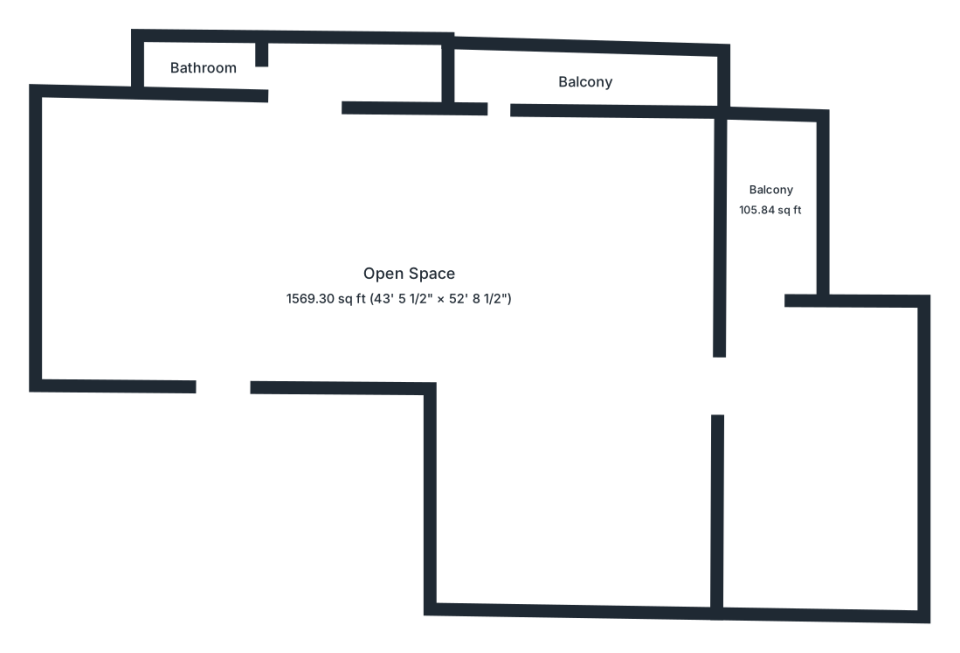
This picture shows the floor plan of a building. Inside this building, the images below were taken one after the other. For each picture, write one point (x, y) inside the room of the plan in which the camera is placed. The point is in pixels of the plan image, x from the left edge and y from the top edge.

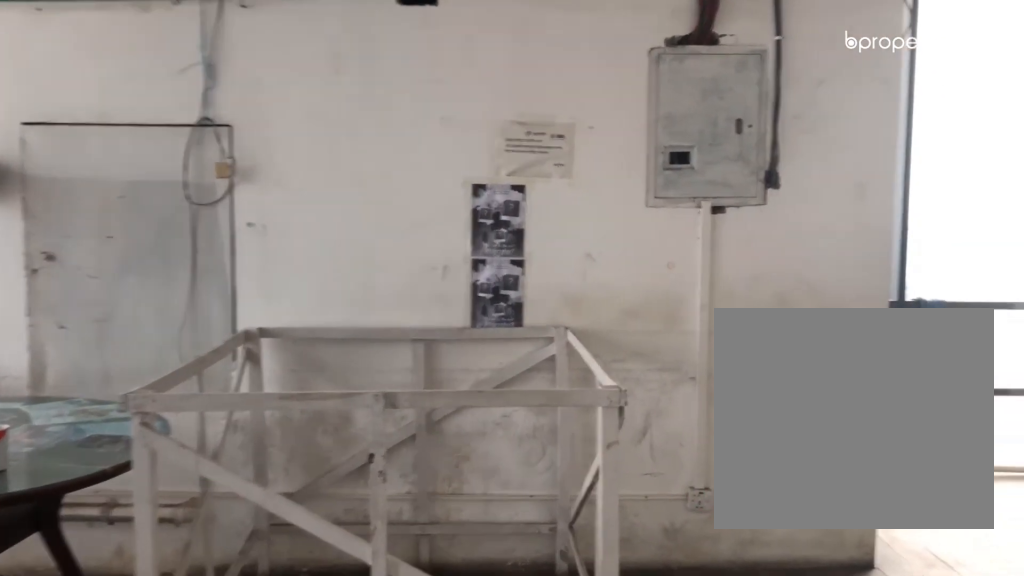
(410, 269)
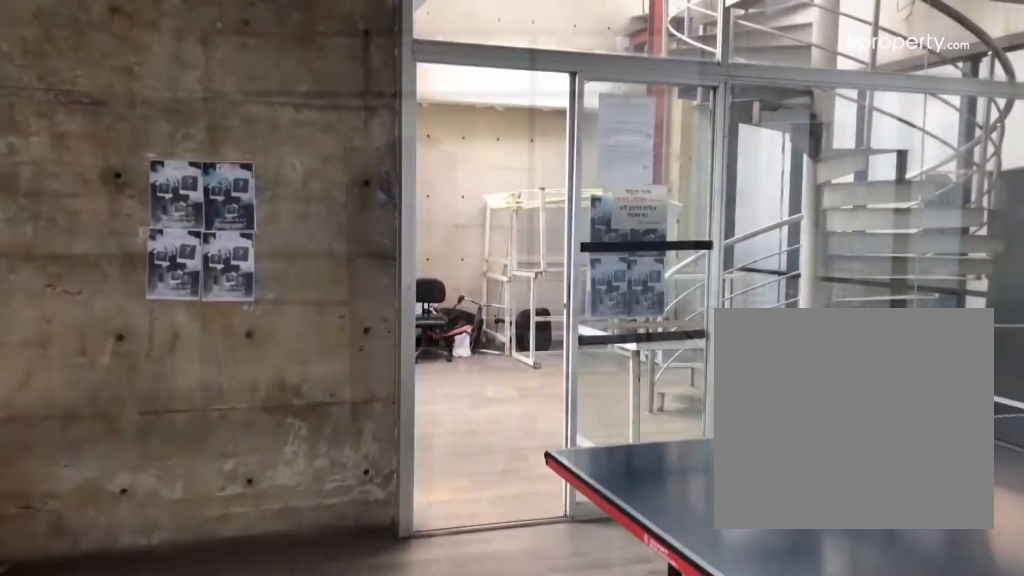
(410, 270)
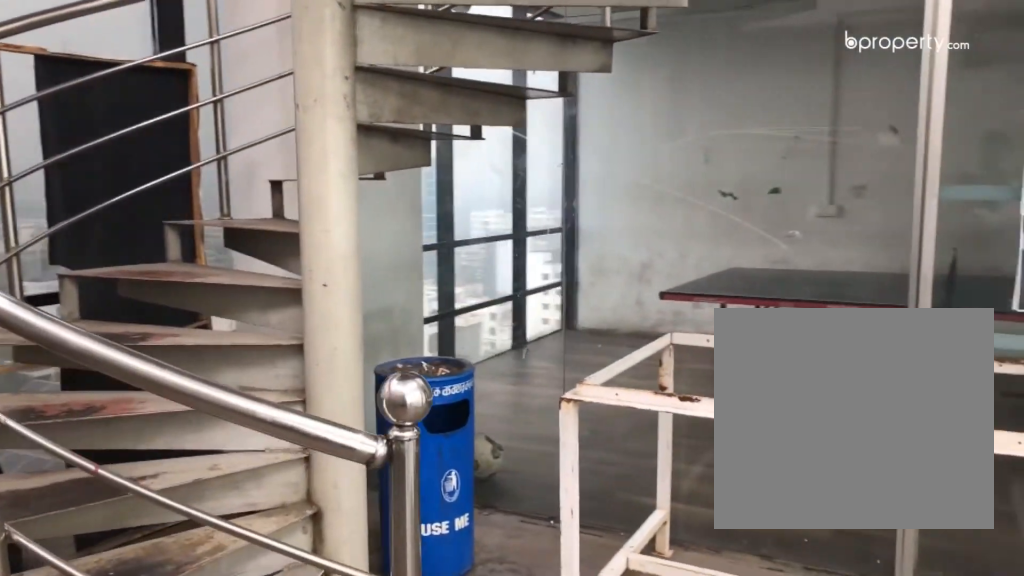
(813, 471)
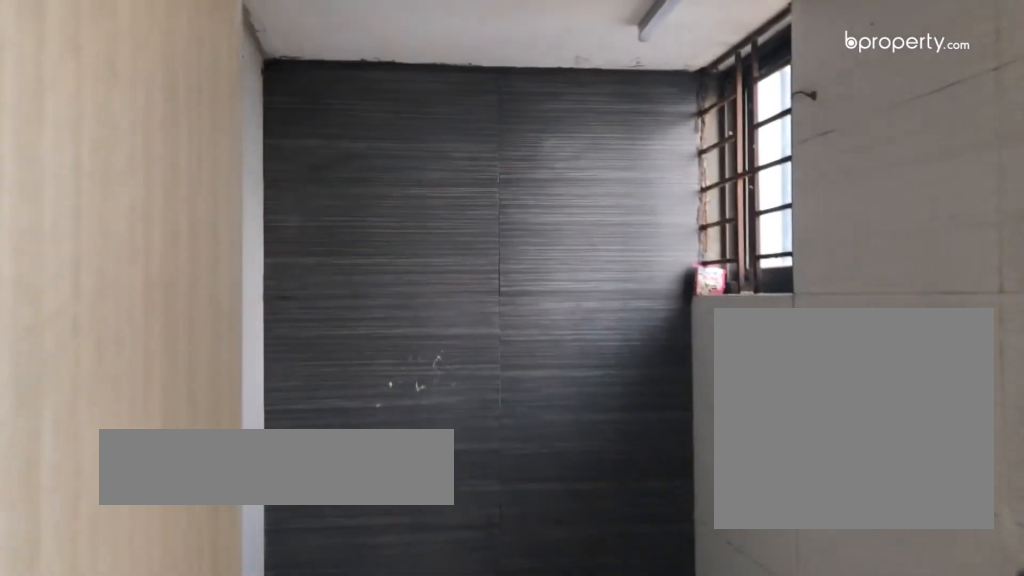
(206, 71)
